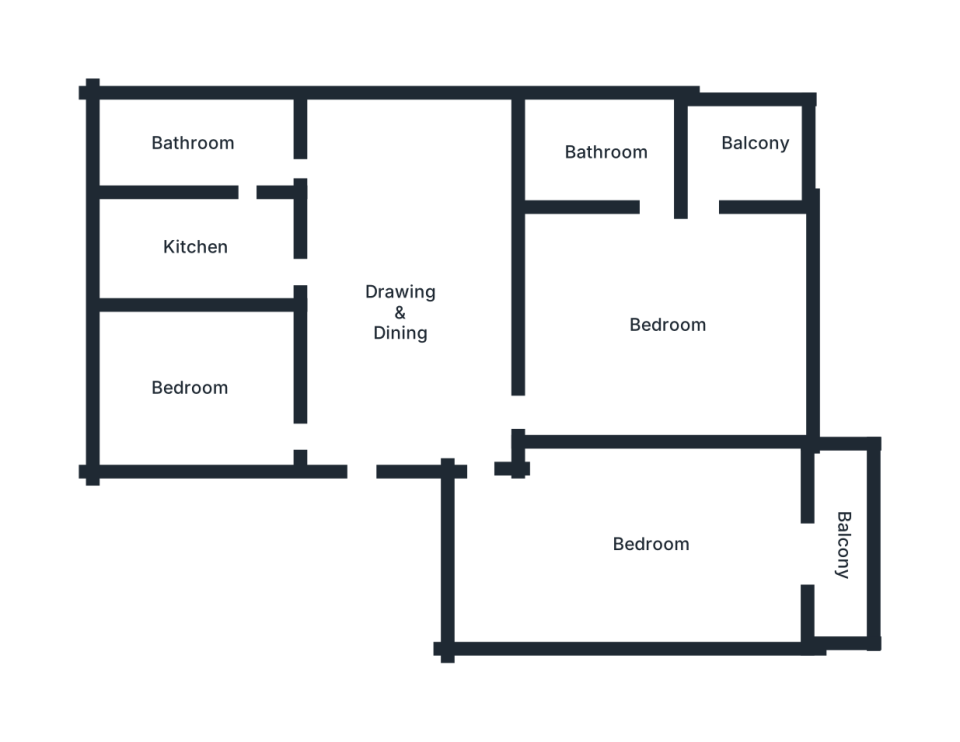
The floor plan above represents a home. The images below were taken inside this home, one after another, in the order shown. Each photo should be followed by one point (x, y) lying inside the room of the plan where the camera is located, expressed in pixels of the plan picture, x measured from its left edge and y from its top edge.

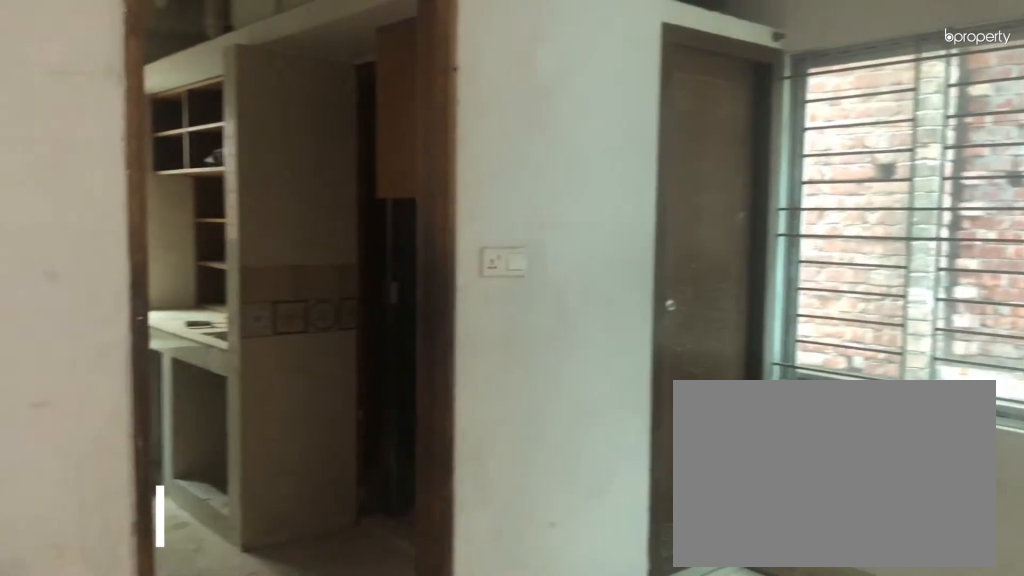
(409, 312)
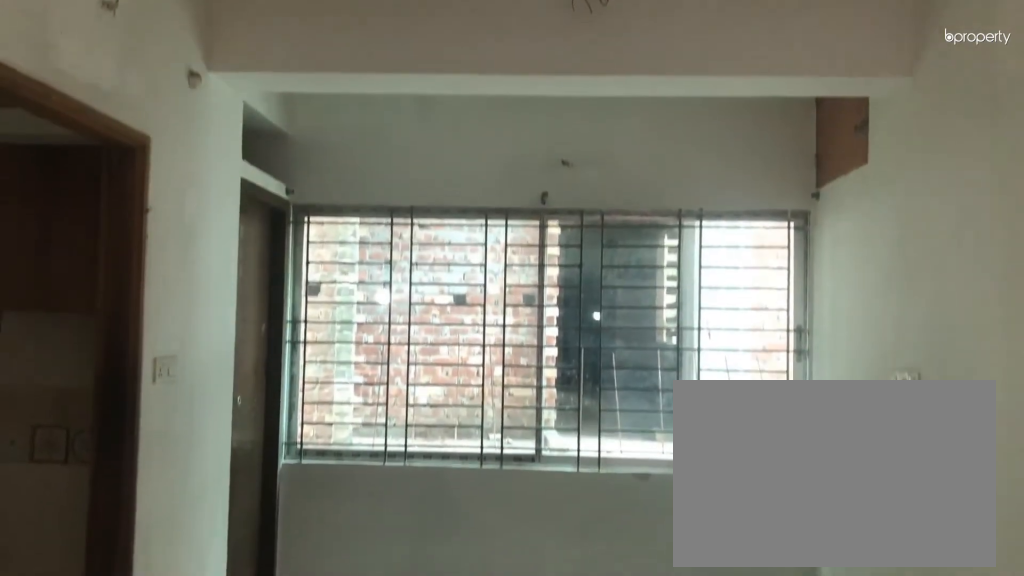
(409, 312)
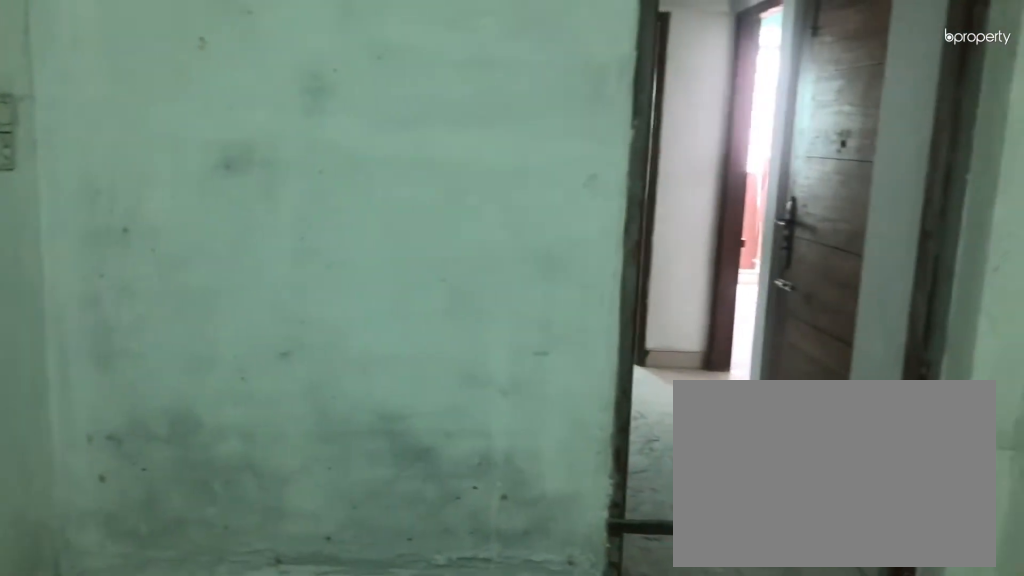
(189, 389)
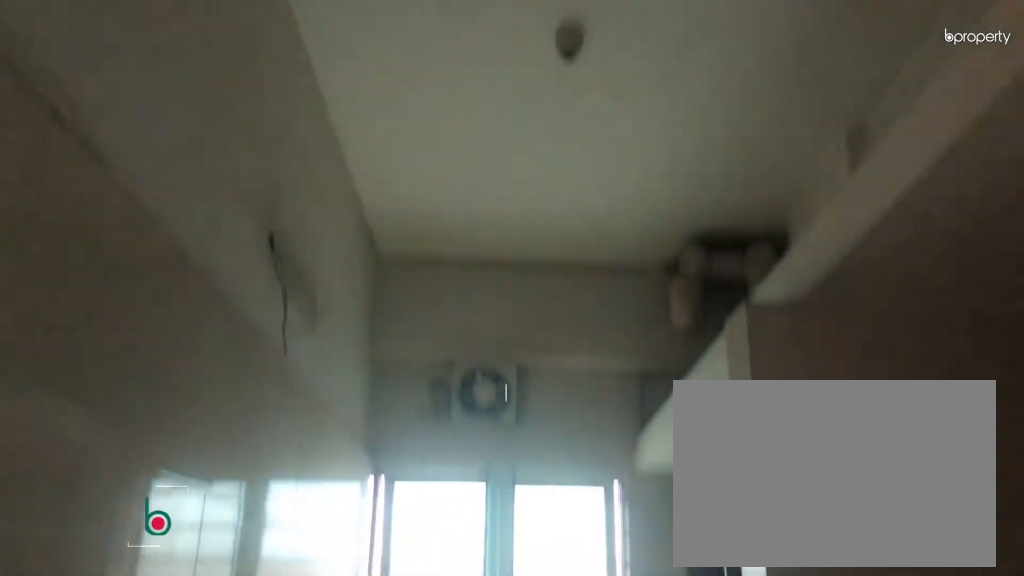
(206, 242)
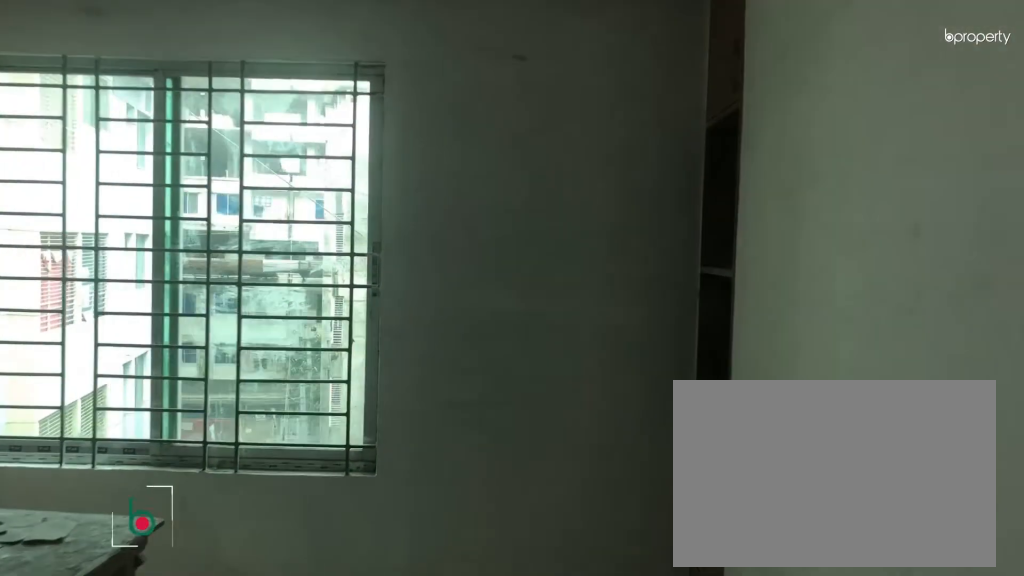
(671, 323)
